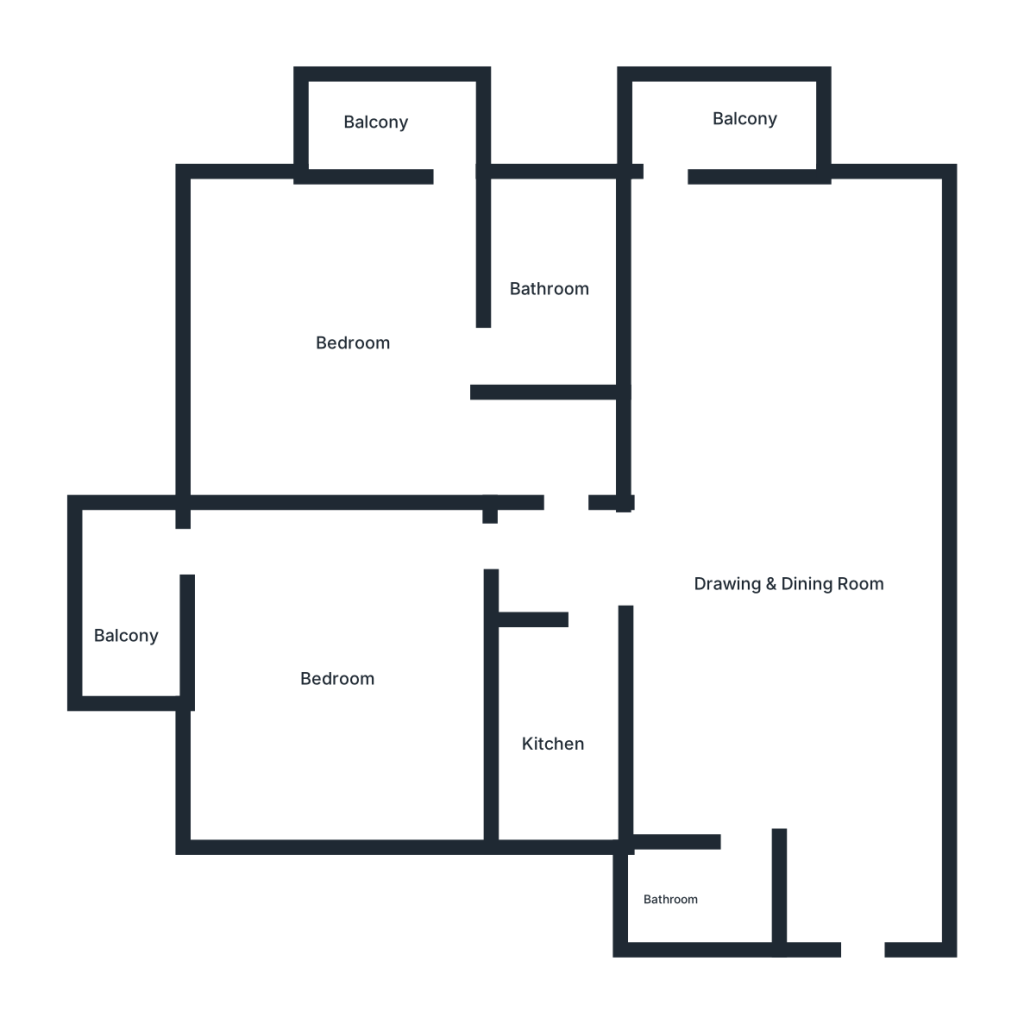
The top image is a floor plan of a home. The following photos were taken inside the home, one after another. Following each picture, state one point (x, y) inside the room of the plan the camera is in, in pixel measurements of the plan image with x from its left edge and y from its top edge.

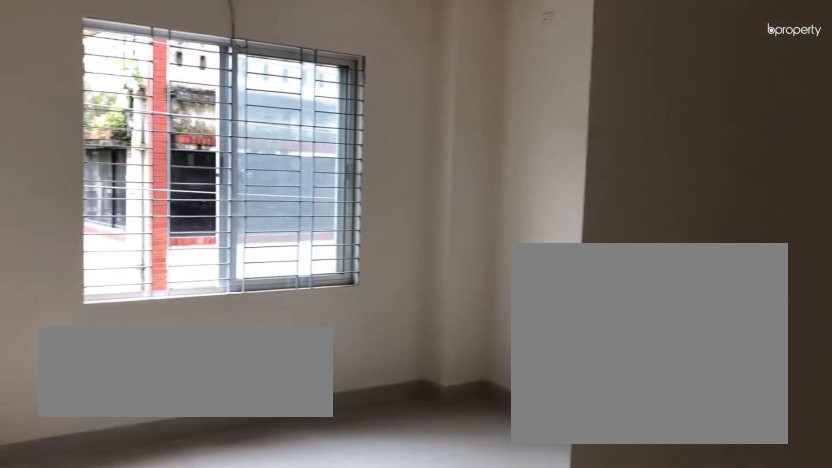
(543, 472)
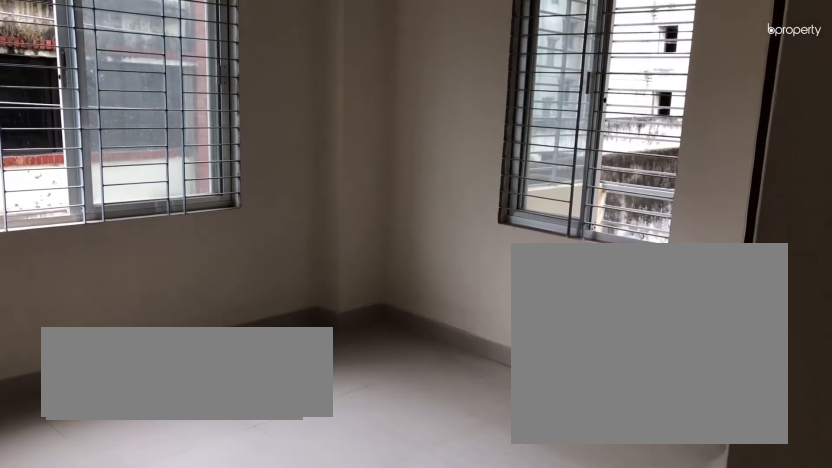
(348, 326)
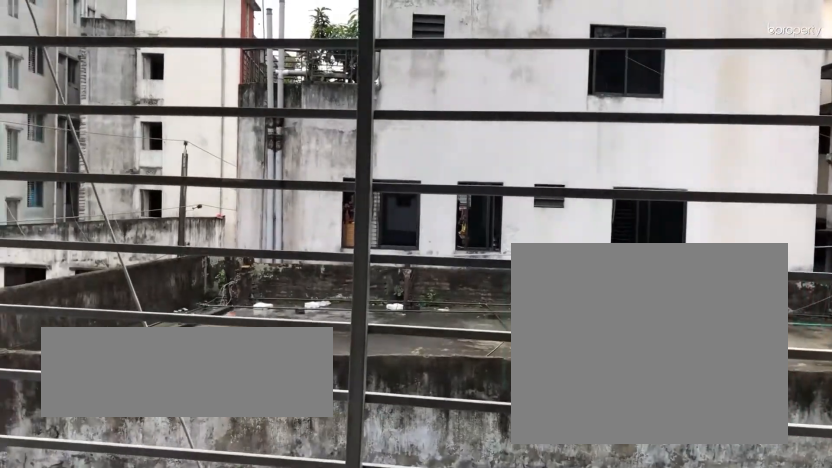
(377, 124)
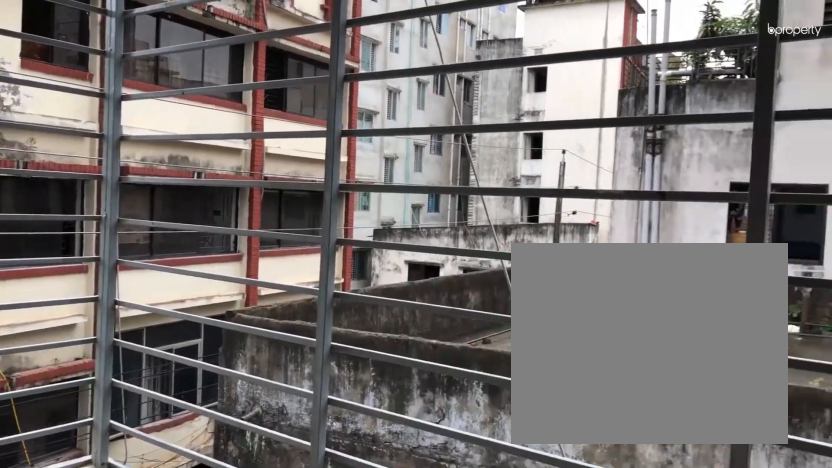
(377, 124)
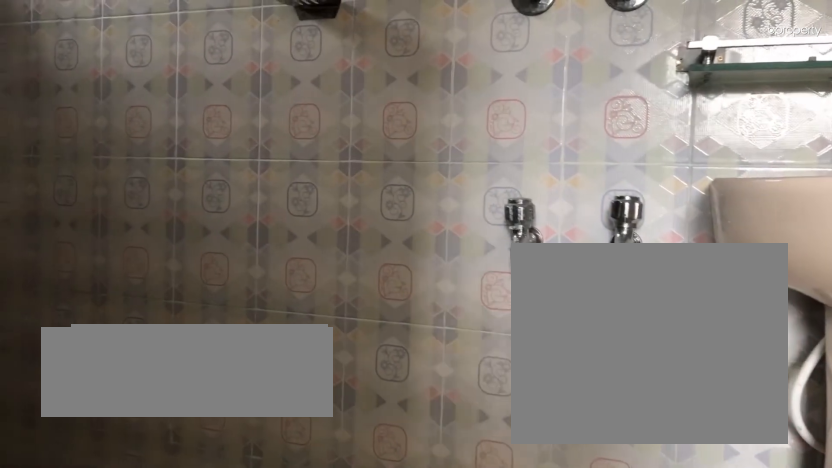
(558, 293)
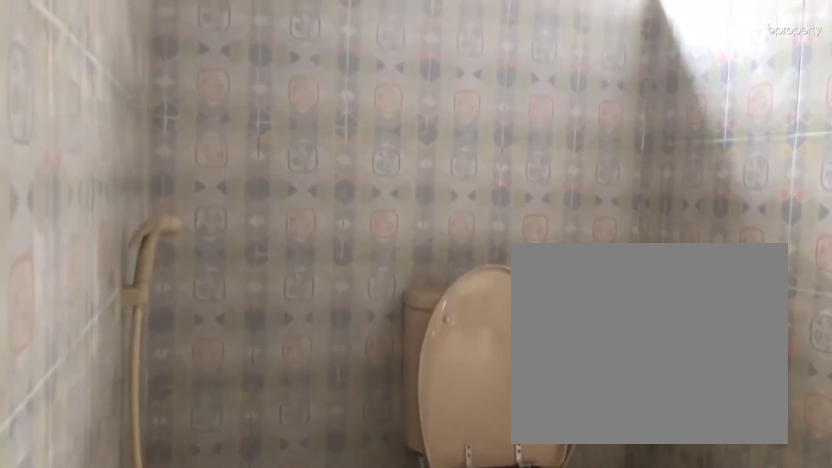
(558, 293)
